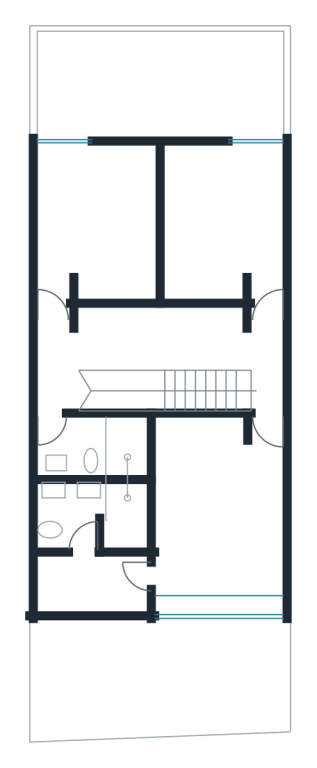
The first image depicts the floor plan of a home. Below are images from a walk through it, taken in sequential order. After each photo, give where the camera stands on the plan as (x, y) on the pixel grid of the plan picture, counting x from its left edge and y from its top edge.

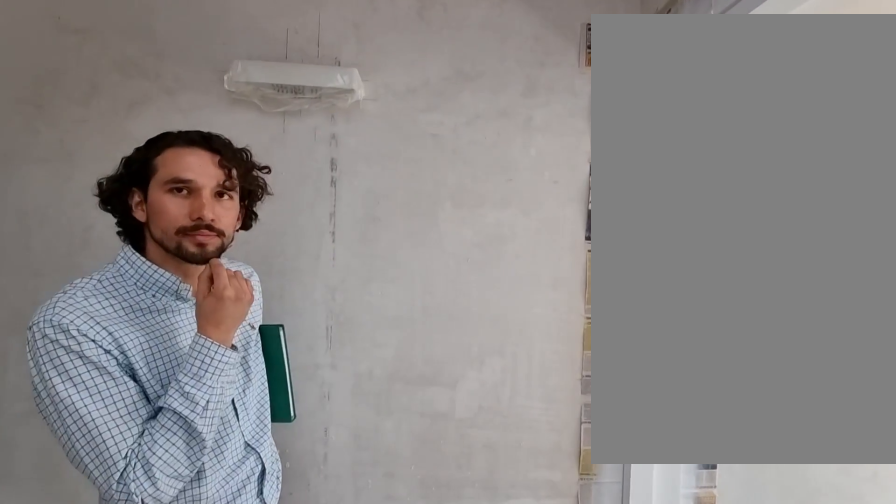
(57, 353)
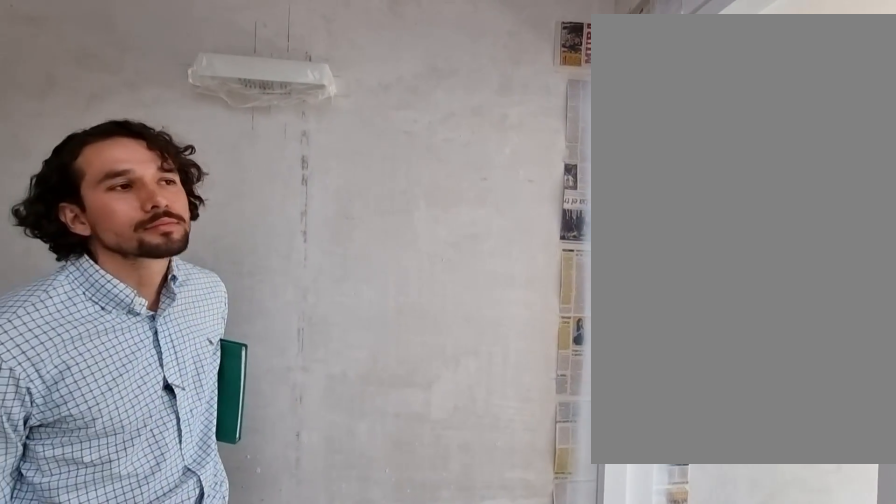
(57, 353)
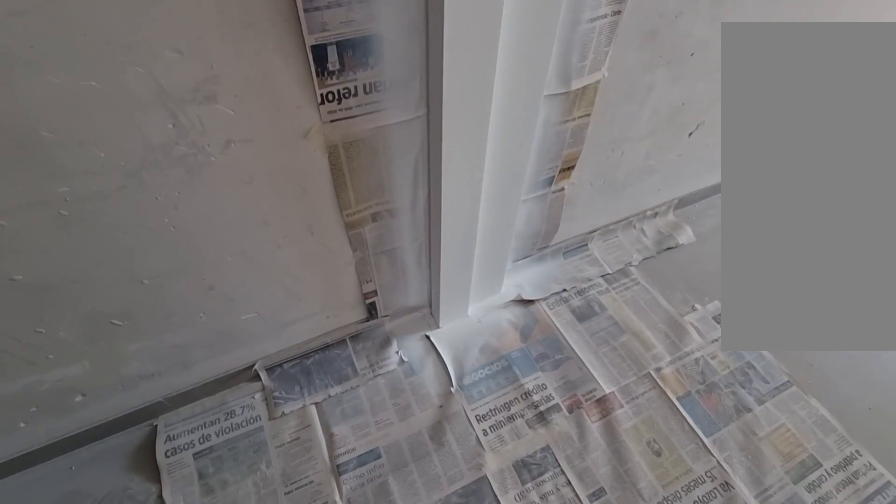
(52, 331)
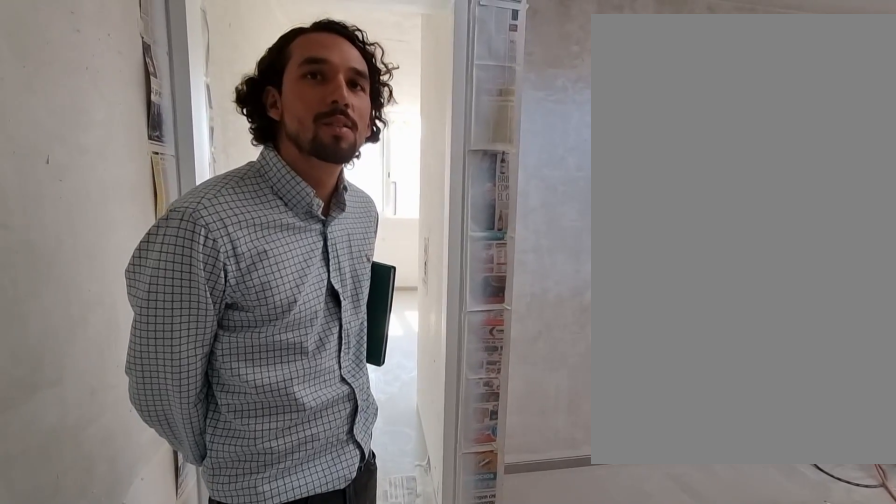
(59, 394)
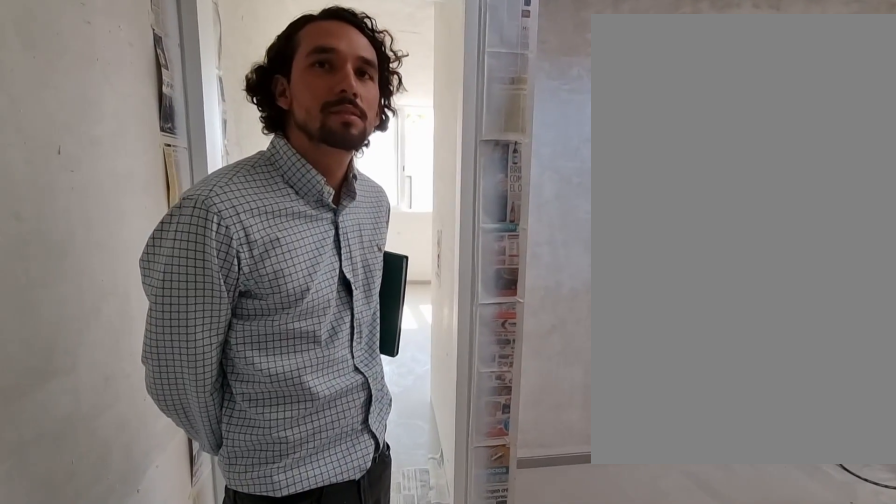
(59, 395)
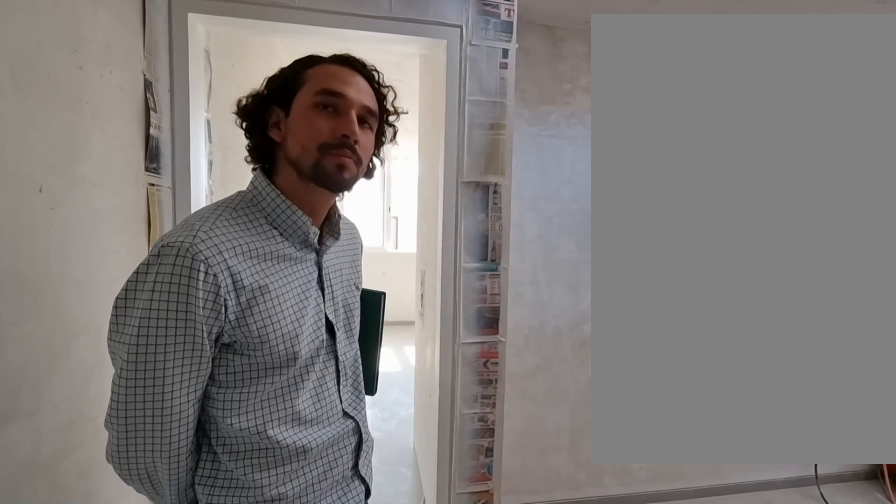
(60, 395)
